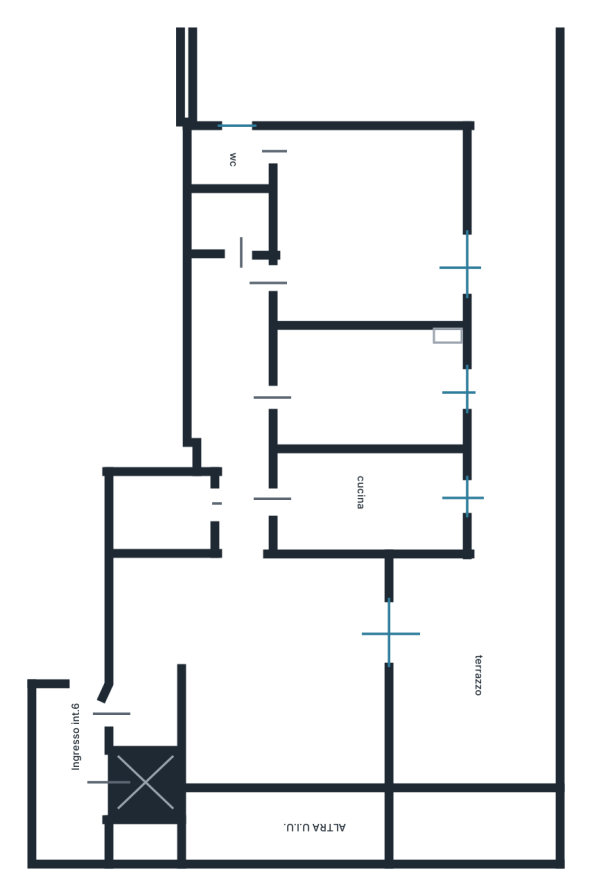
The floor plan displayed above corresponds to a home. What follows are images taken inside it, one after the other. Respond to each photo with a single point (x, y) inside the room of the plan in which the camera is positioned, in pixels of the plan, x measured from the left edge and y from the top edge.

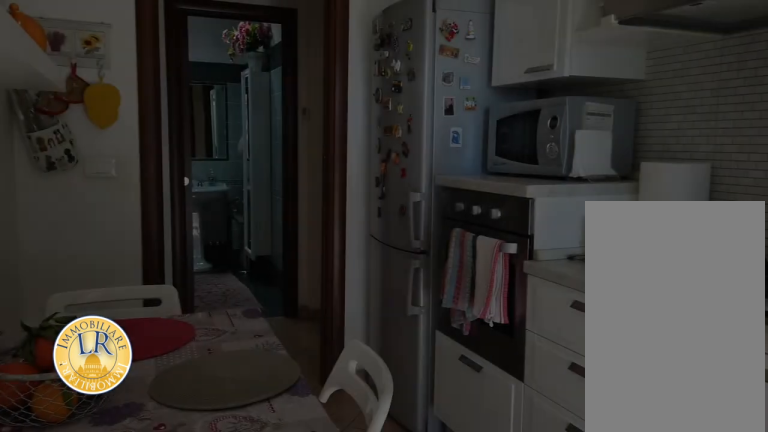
(368, 496)
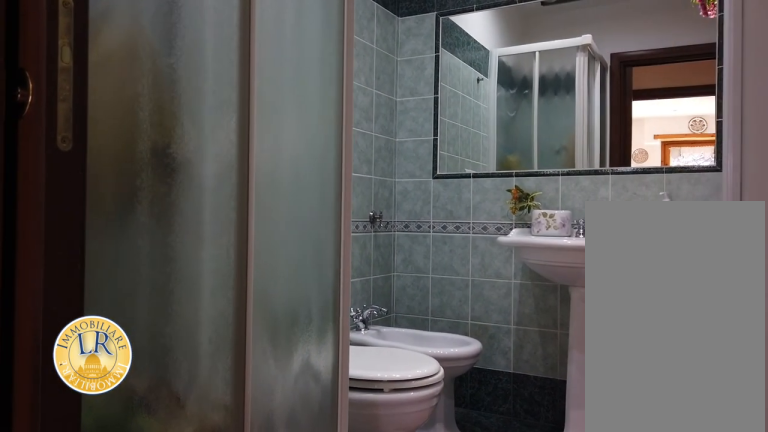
(157, 510)
